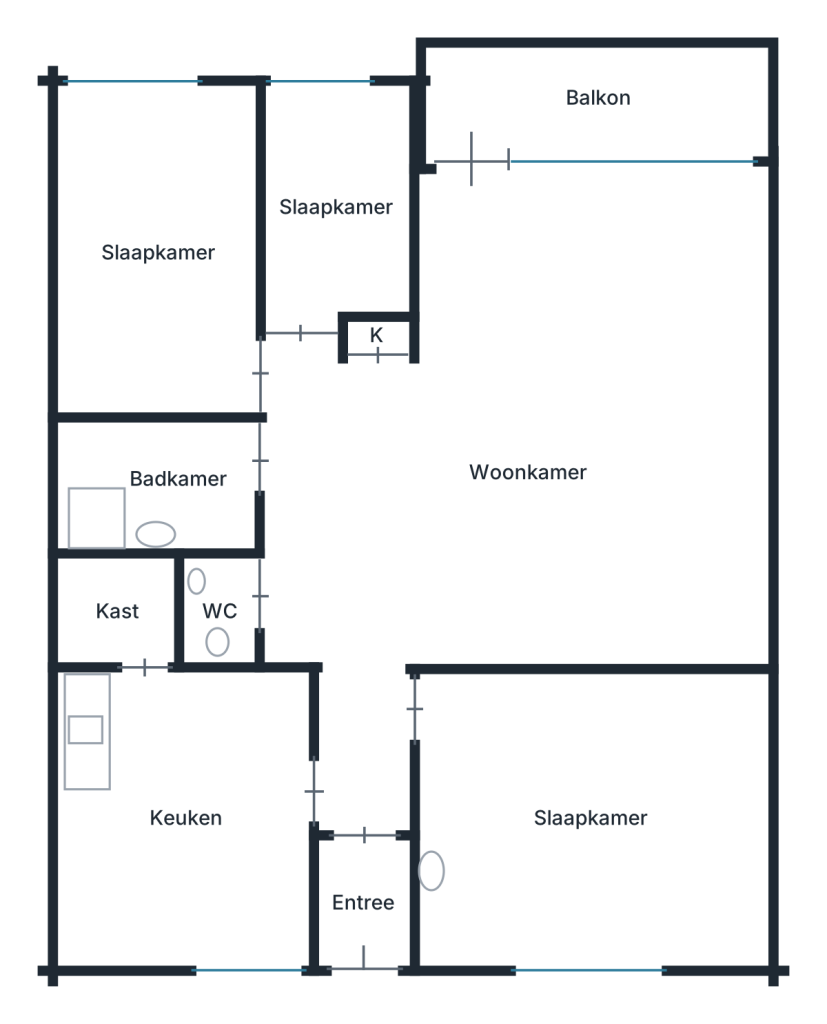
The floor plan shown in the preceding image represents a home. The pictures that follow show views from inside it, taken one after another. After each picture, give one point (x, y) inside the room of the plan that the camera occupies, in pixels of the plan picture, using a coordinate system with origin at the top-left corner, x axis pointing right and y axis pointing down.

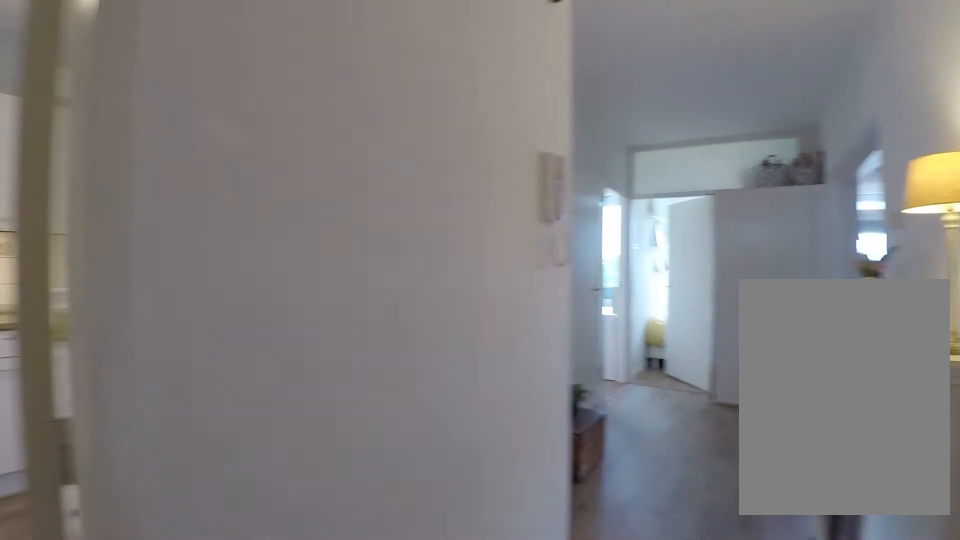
(342, 564)
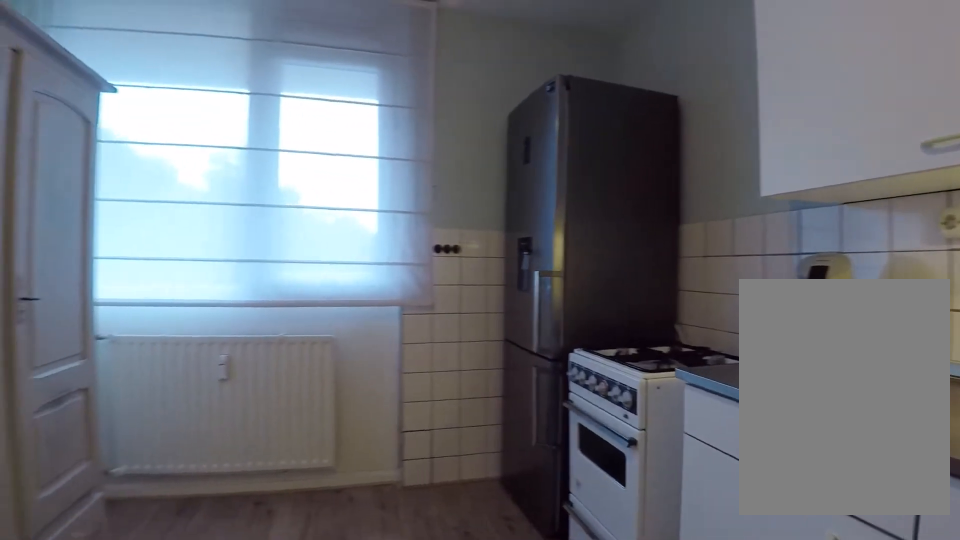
(191, 818)
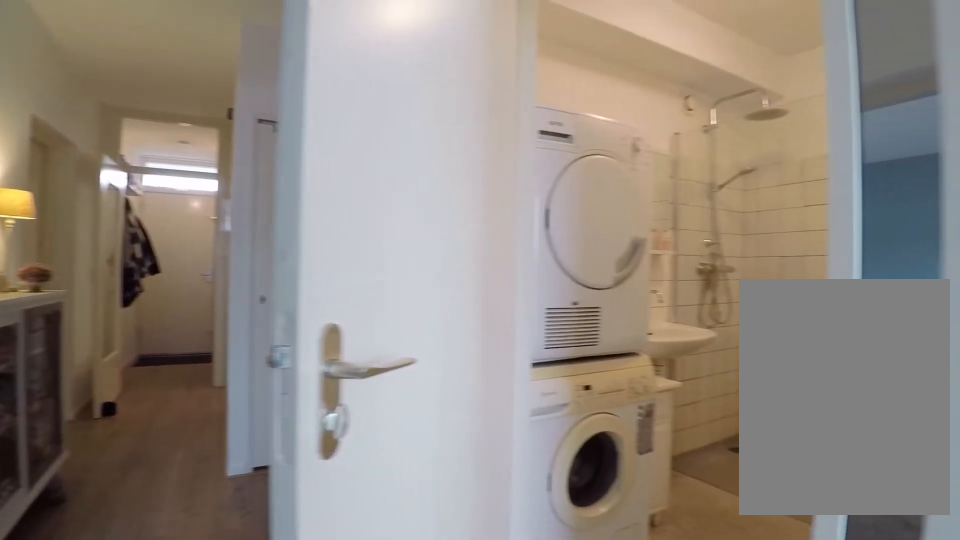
(342, 565)
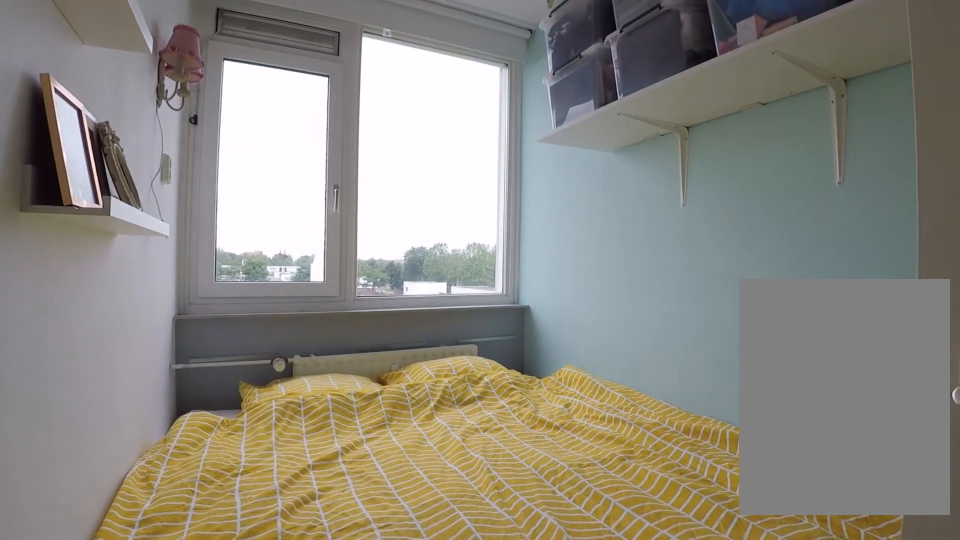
(336, 204)
